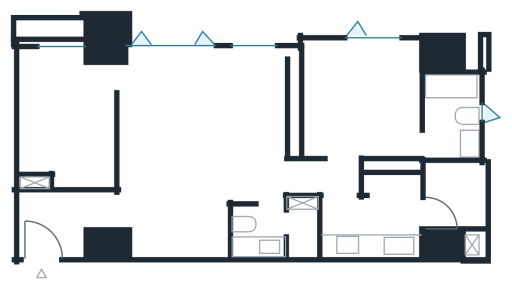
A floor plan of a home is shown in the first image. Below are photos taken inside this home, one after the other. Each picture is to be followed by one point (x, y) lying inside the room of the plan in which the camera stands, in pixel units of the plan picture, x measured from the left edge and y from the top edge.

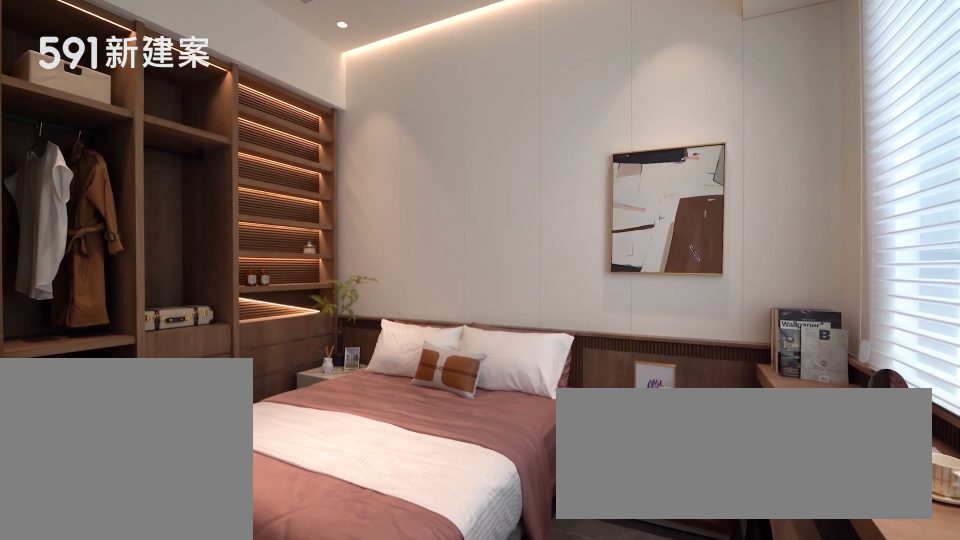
(66, 121)
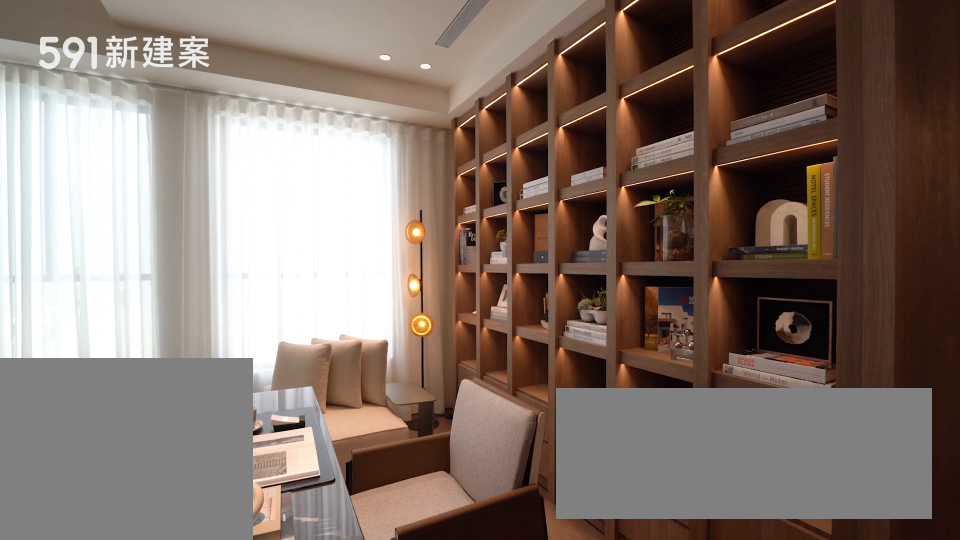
(265, 111)
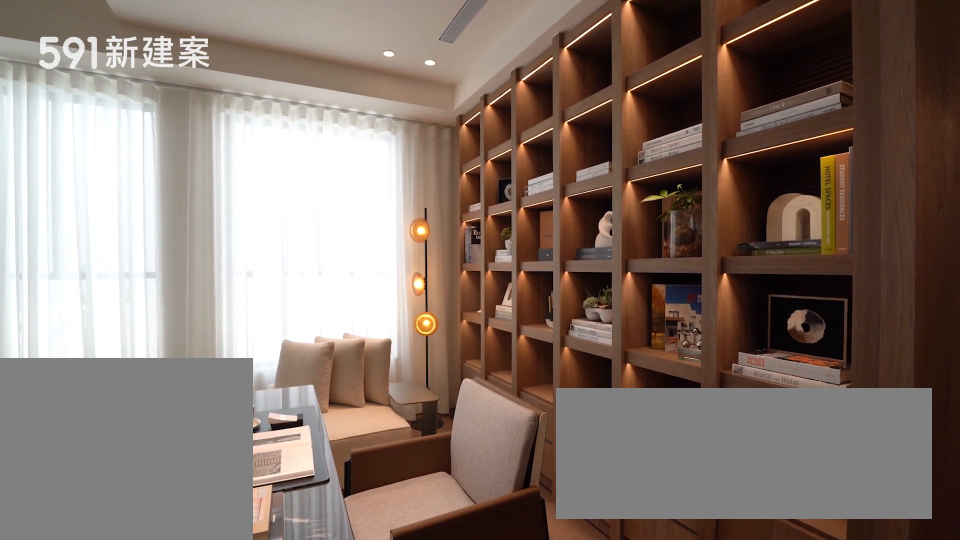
(265, 111)
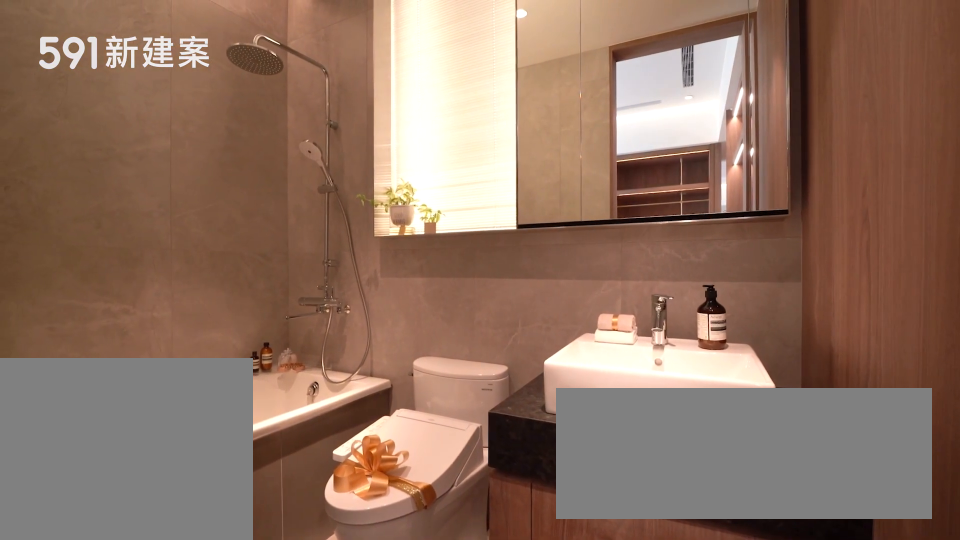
(452, 111)
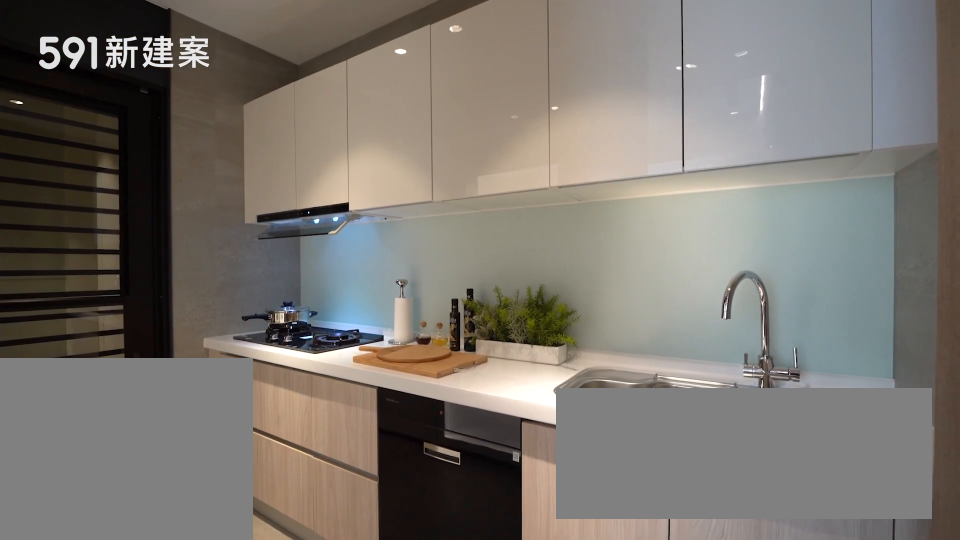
(373, 220)
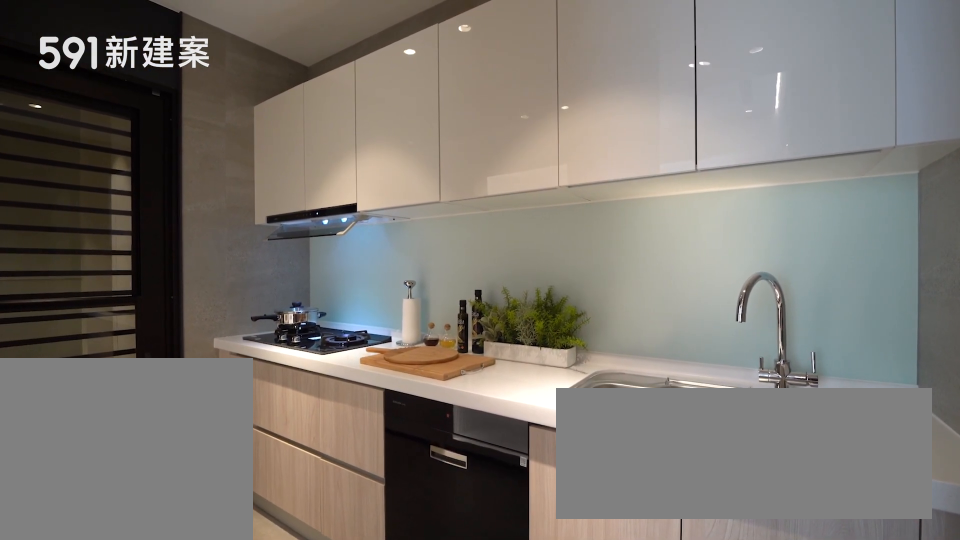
(373, 220)
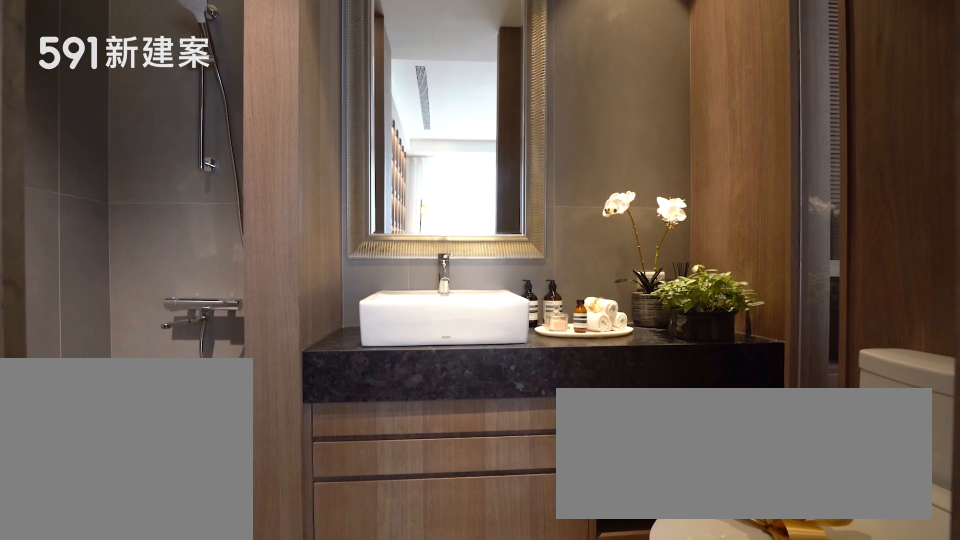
(273, 232)
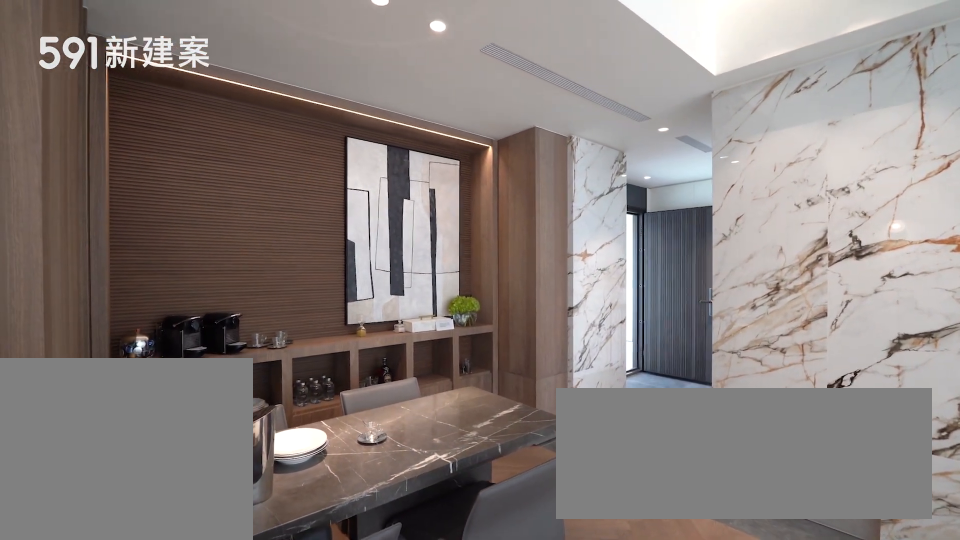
(178, 217)
